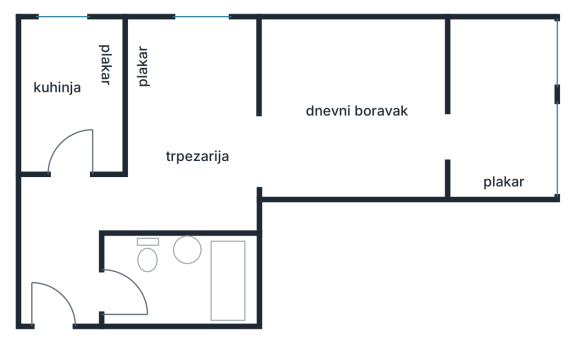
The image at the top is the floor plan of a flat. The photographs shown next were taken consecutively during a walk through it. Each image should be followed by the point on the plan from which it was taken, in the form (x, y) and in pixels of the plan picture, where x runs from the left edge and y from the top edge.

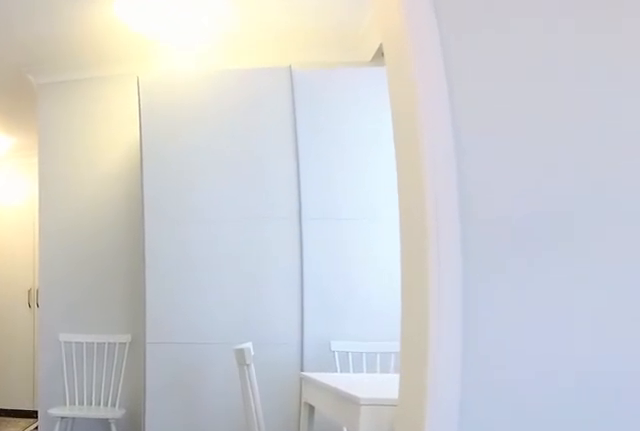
(351, 144)
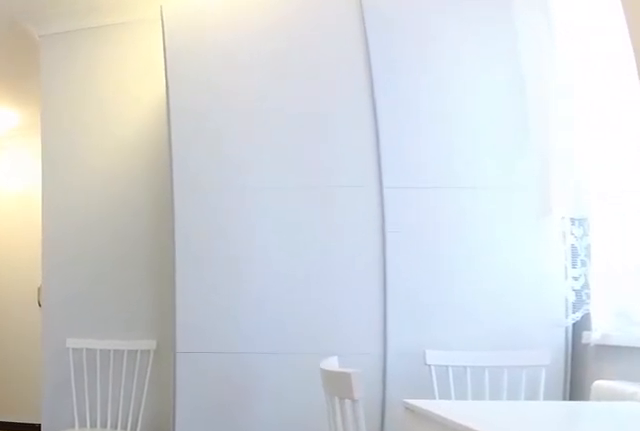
(317, 147)
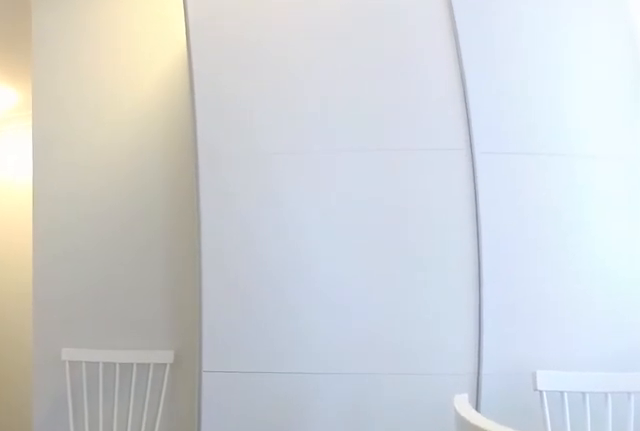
(283, 152)
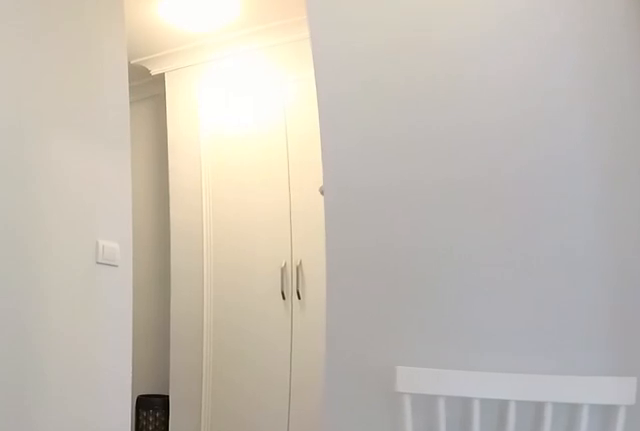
(211, 171)
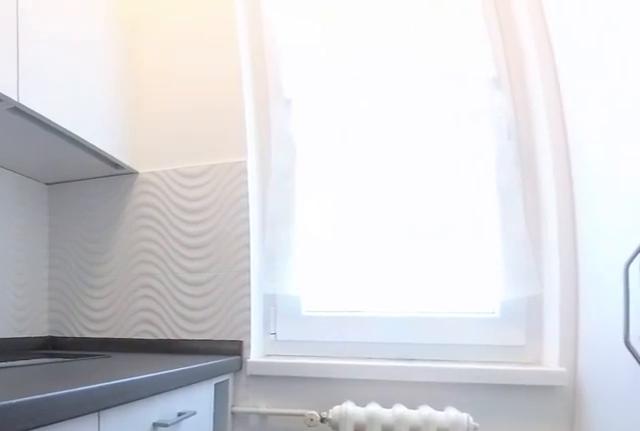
(72, 141)
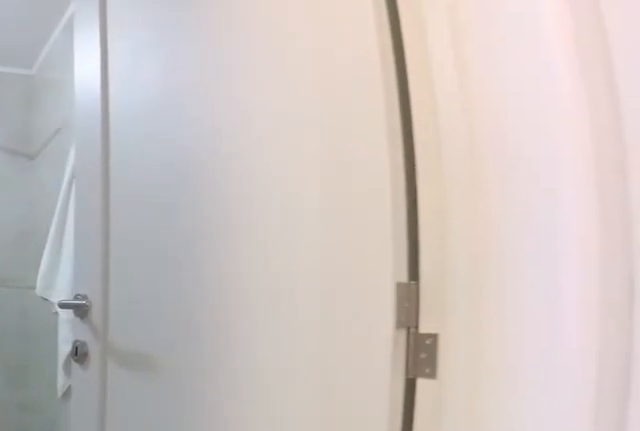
(76, 291)
